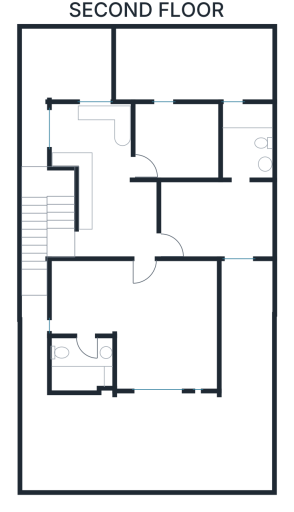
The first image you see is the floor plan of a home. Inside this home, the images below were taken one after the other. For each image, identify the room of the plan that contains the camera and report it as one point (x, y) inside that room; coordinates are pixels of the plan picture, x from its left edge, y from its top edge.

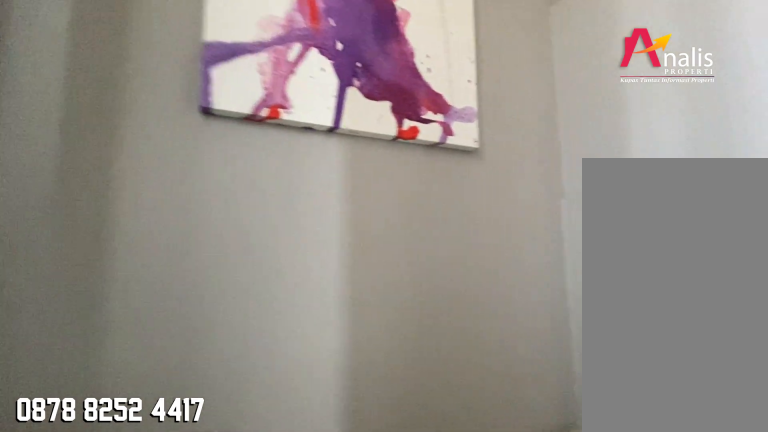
(46, 224)
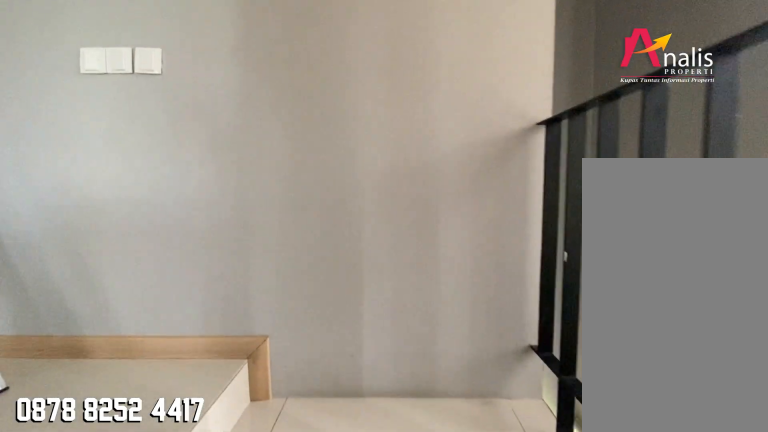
(46, 224)
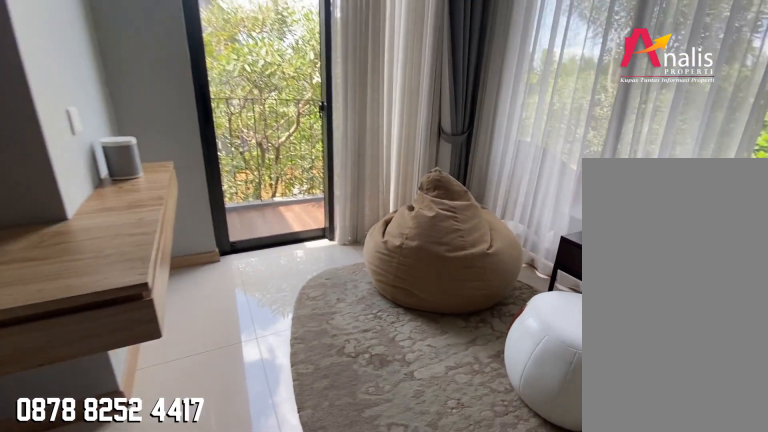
(100, 183)
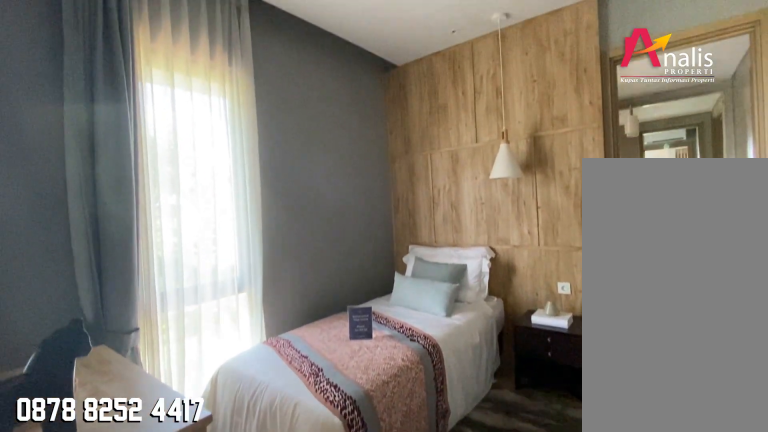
(176, 141)
